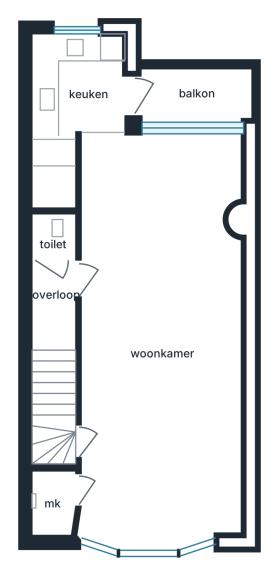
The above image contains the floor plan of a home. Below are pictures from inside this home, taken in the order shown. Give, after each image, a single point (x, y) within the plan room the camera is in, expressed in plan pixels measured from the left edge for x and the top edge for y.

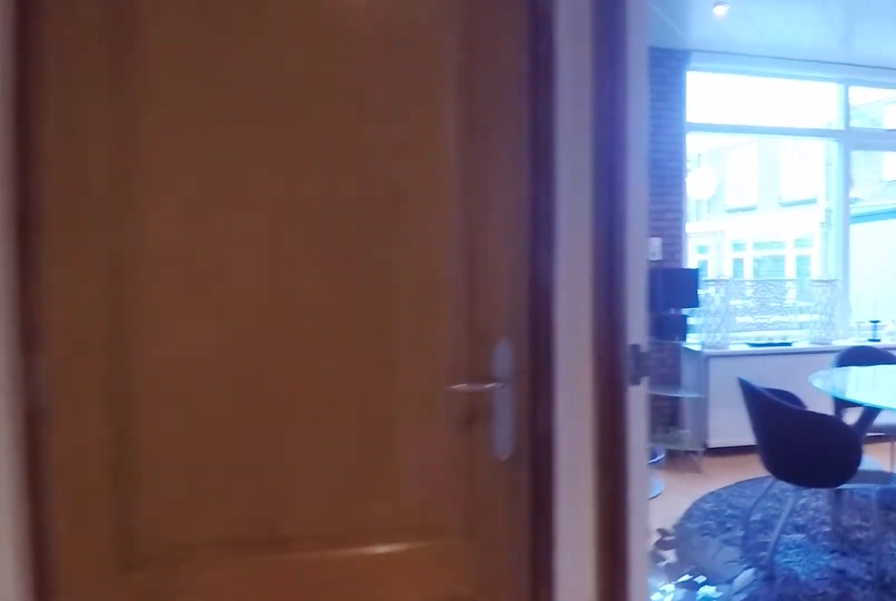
(53, 305)
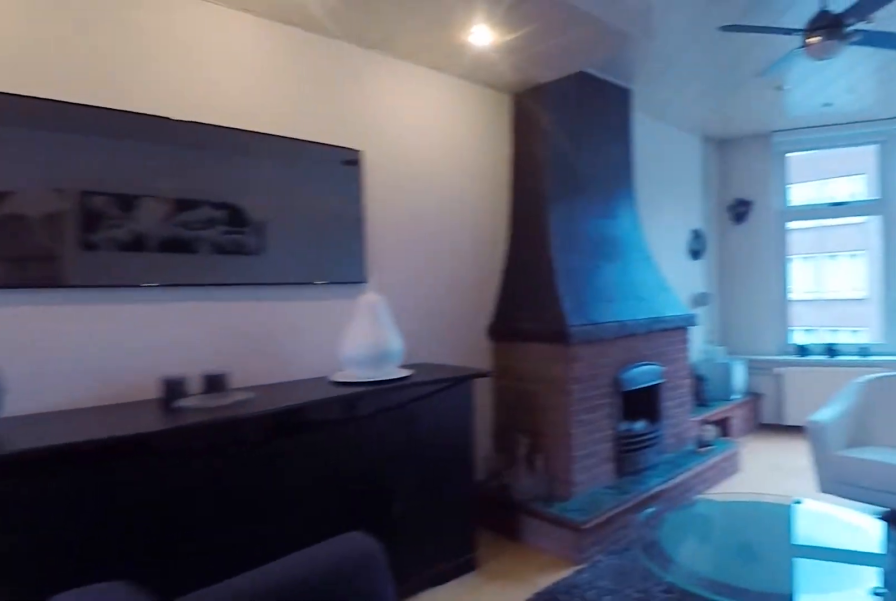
(154, 343)
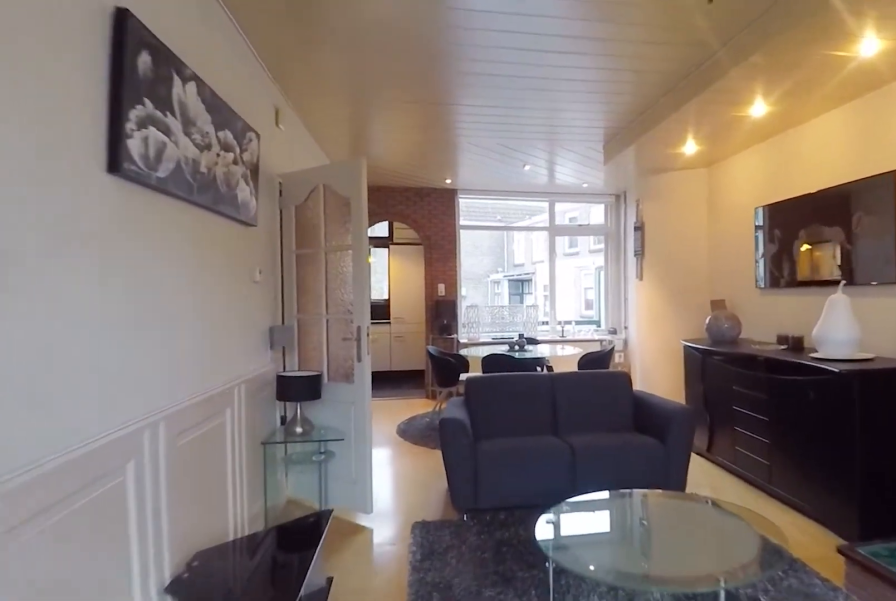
(154, 343)
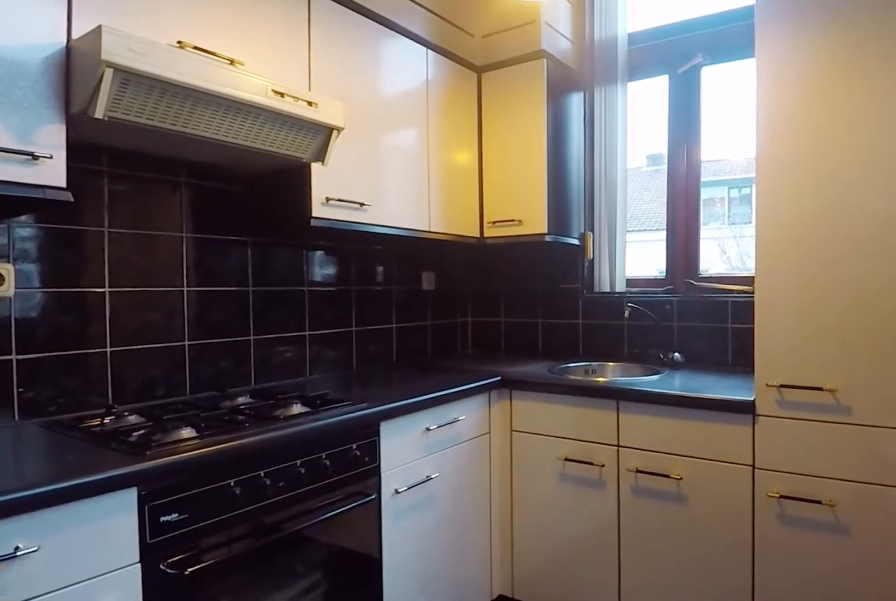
(72, 106)
